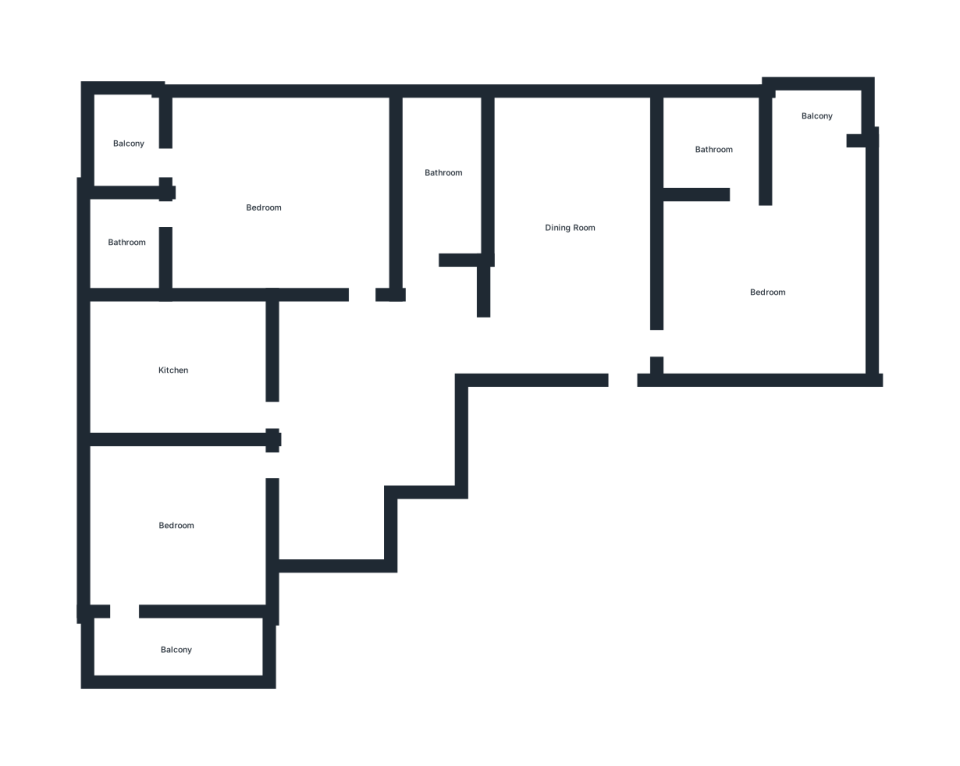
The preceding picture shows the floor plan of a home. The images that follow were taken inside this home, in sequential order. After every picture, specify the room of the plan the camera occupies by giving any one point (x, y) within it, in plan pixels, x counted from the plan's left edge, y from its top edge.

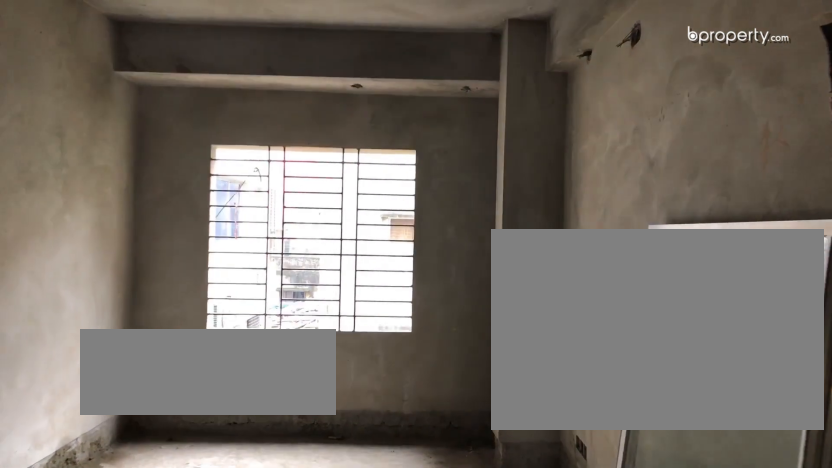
(576, 226)
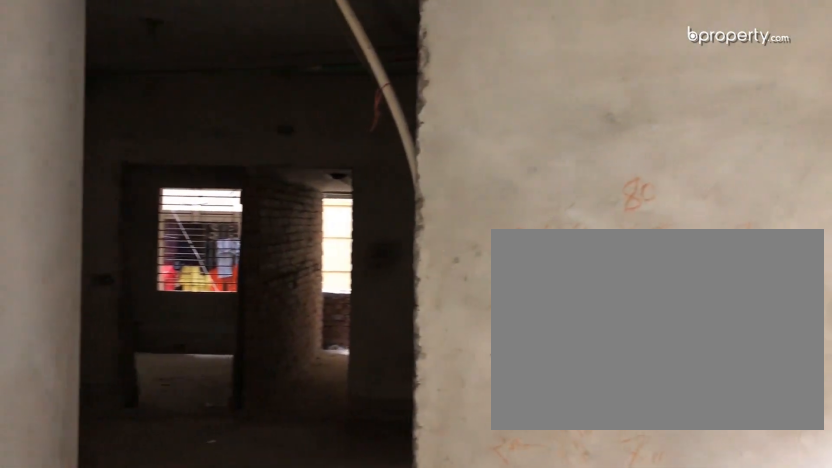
(576, 226)
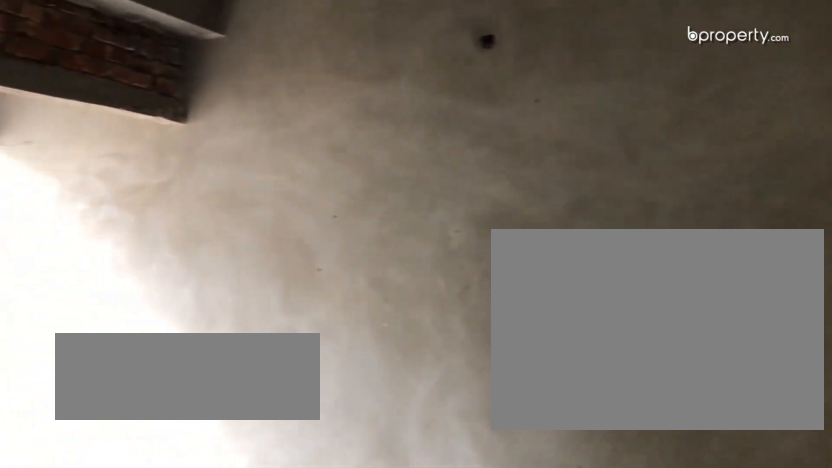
(754, 284)
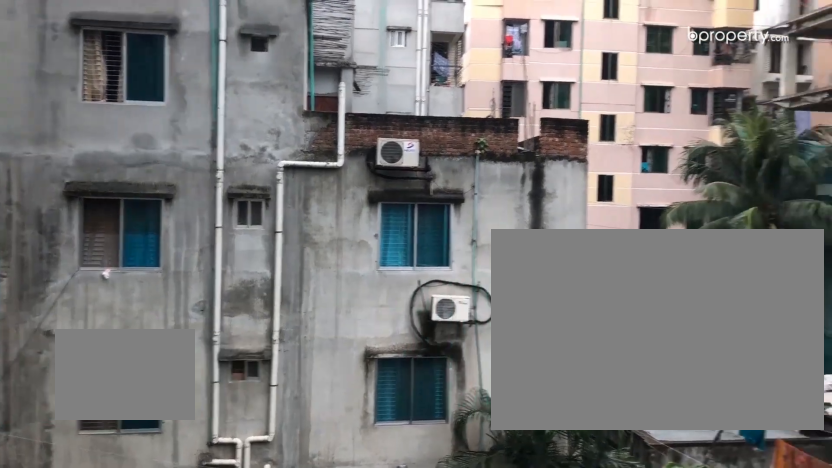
(813, 128)
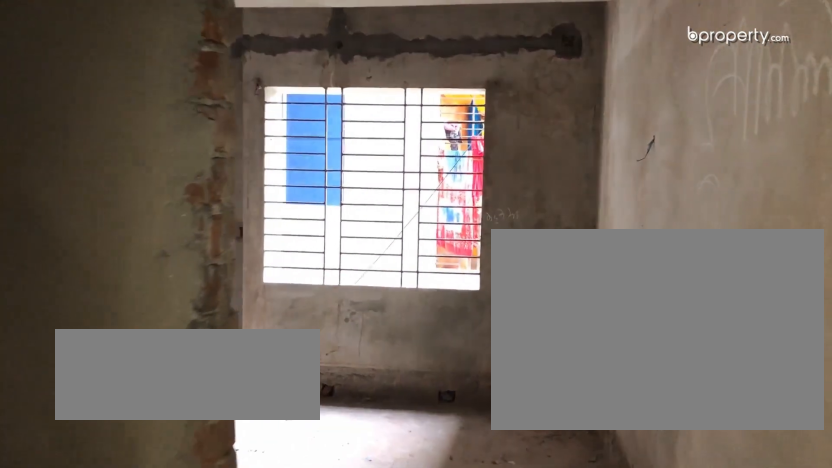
(361, 309)
